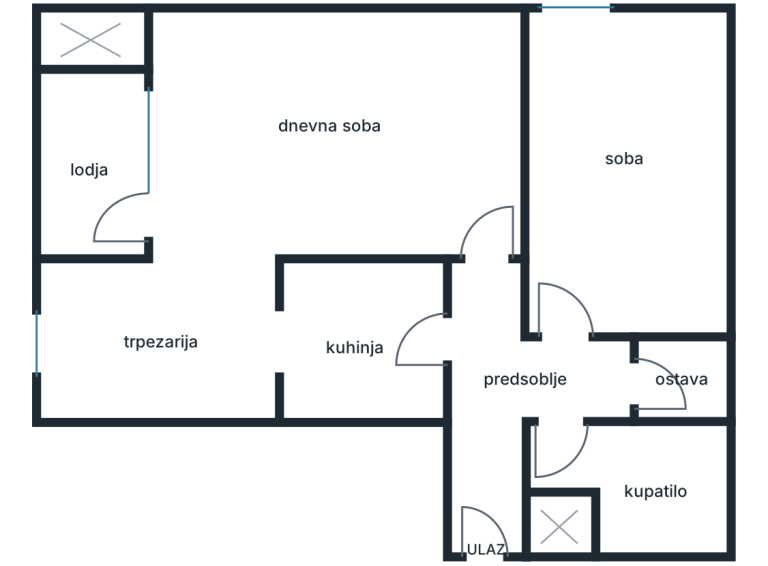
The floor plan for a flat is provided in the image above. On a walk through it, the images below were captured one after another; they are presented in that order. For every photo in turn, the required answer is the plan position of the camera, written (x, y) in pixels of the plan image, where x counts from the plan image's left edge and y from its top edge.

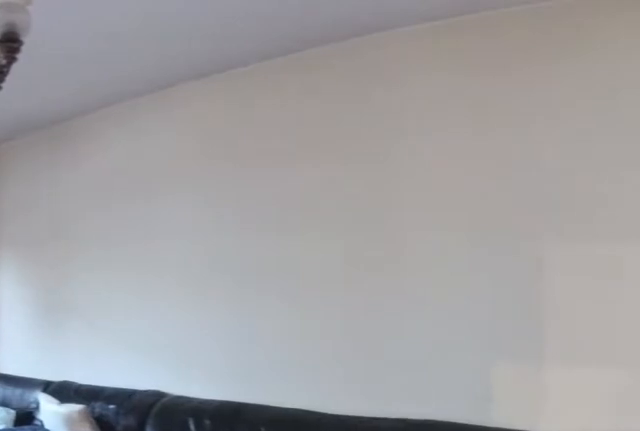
(499, 230)
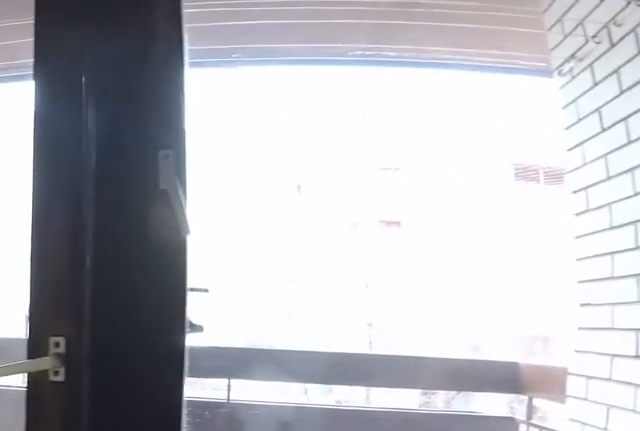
(207, 183)
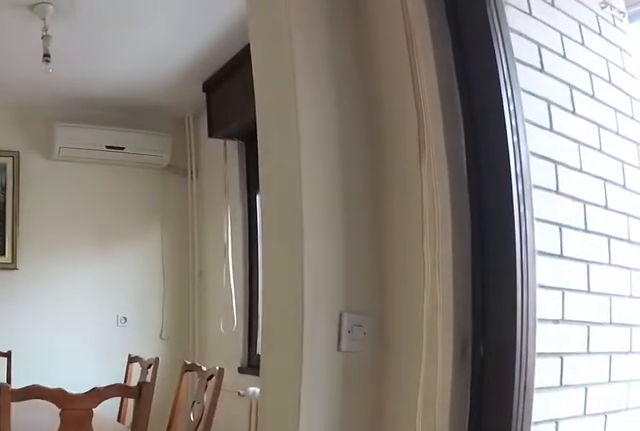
(186, 169)
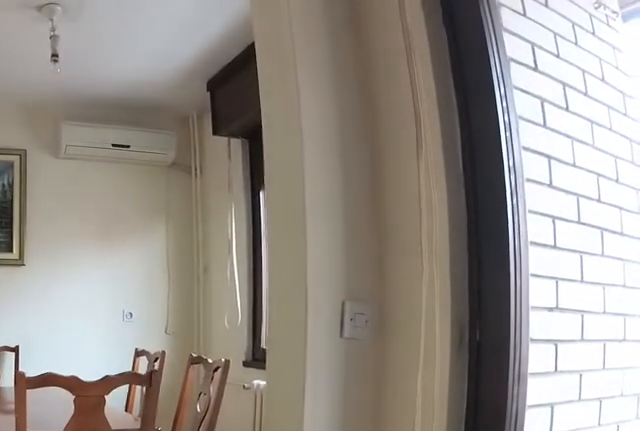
(186, 173)
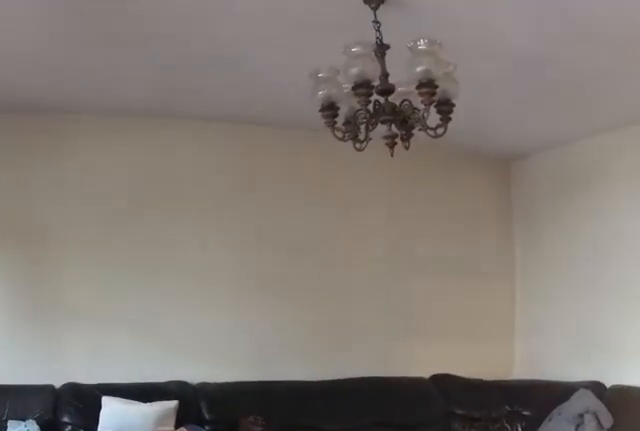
(208, 270)
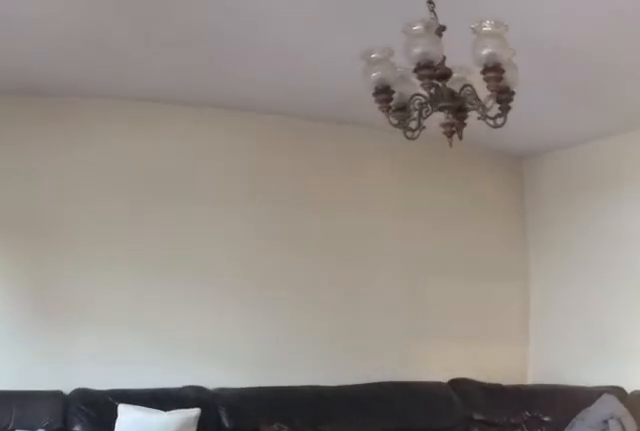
(200, 250)
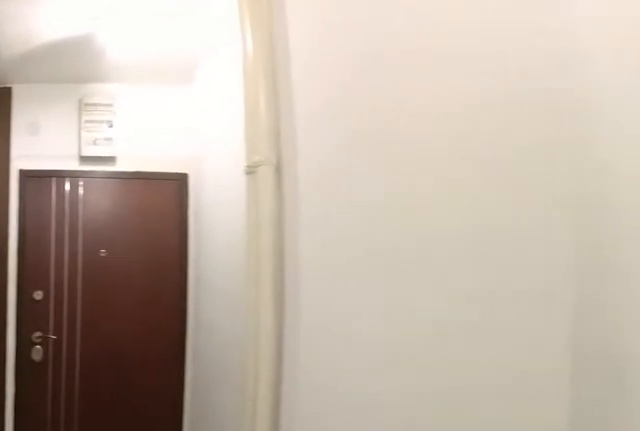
(470, 346)
